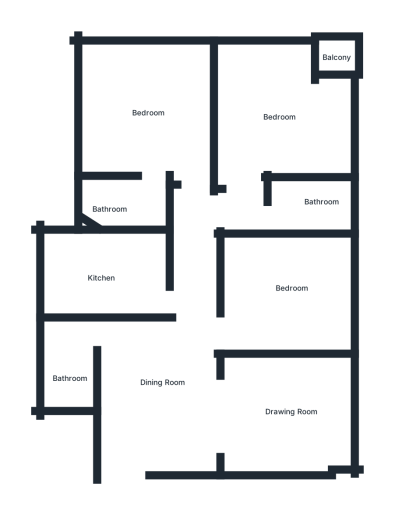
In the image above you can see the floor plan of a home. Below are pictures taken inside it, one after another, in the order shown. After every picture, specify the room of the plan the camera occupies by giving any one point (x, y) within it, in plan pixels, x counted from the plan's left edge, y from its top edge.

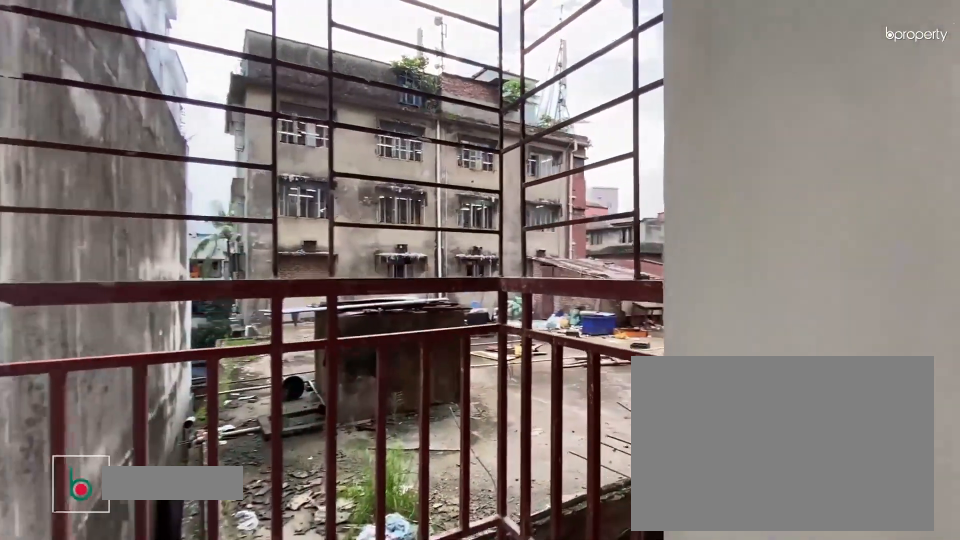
(336, 55)
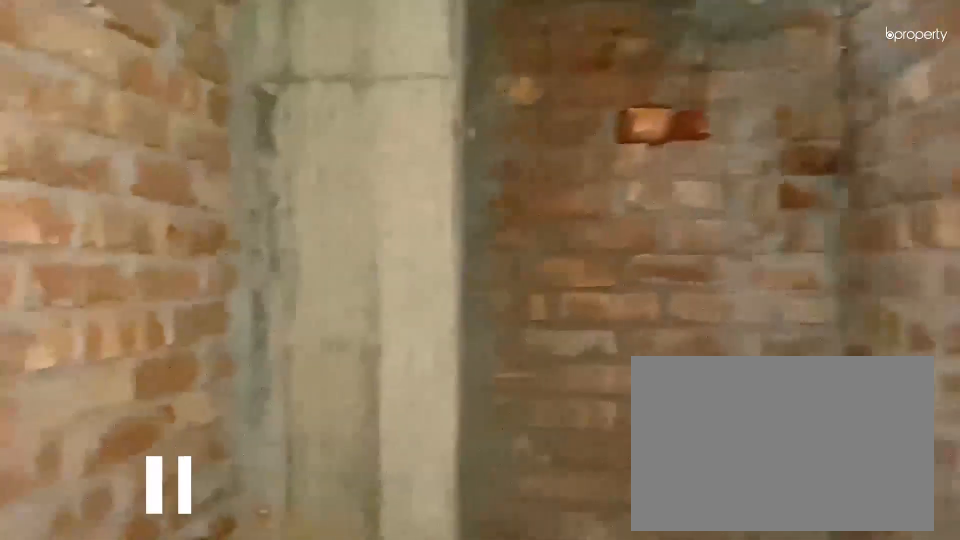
(307, 202)
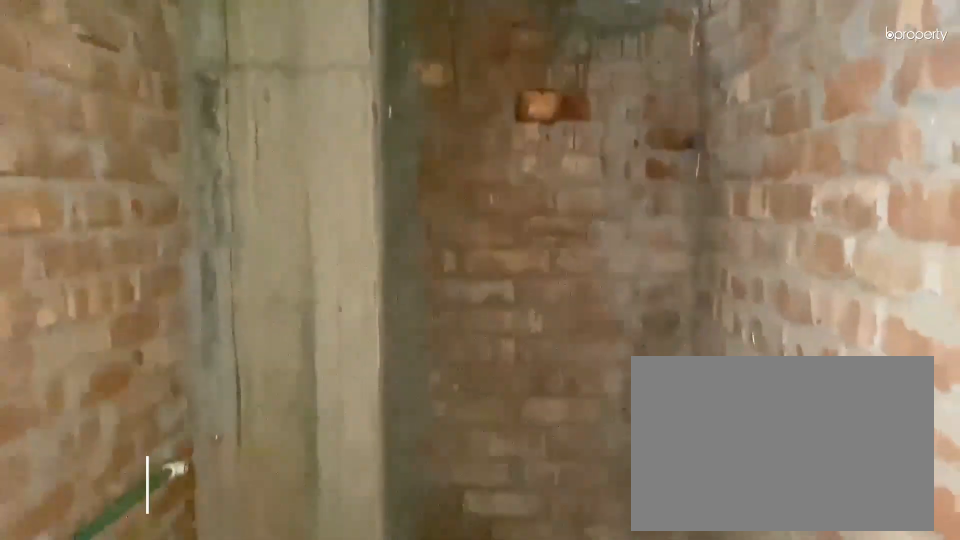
(307, 202)
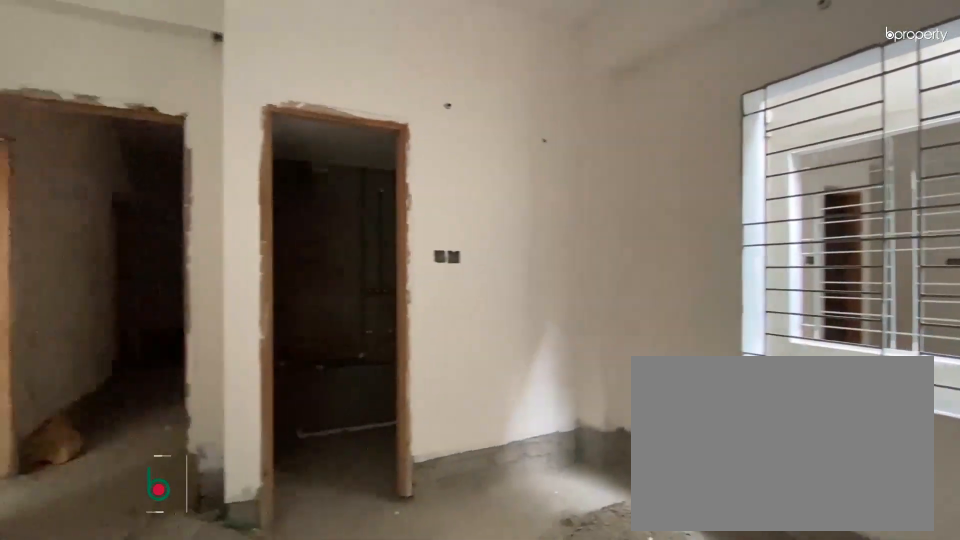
(147, 134)
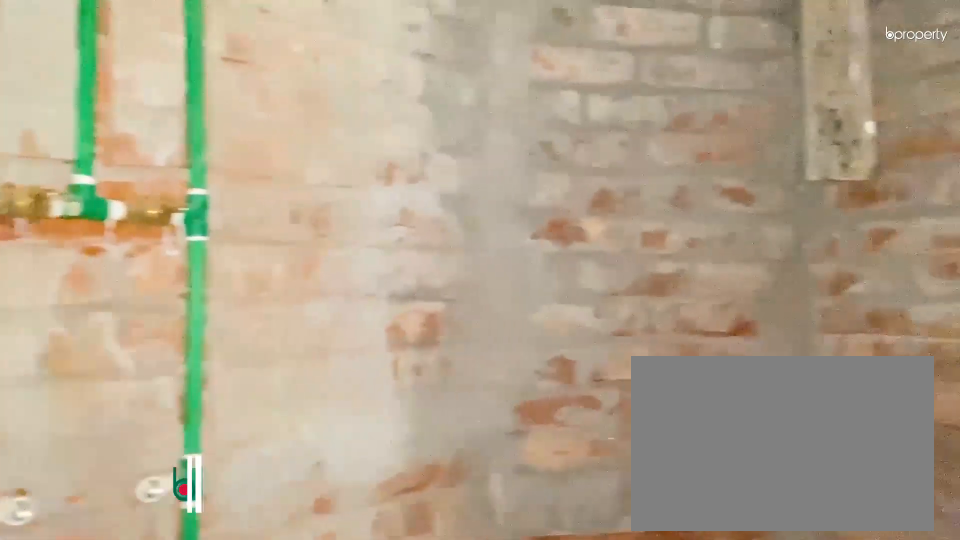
(120, 206)
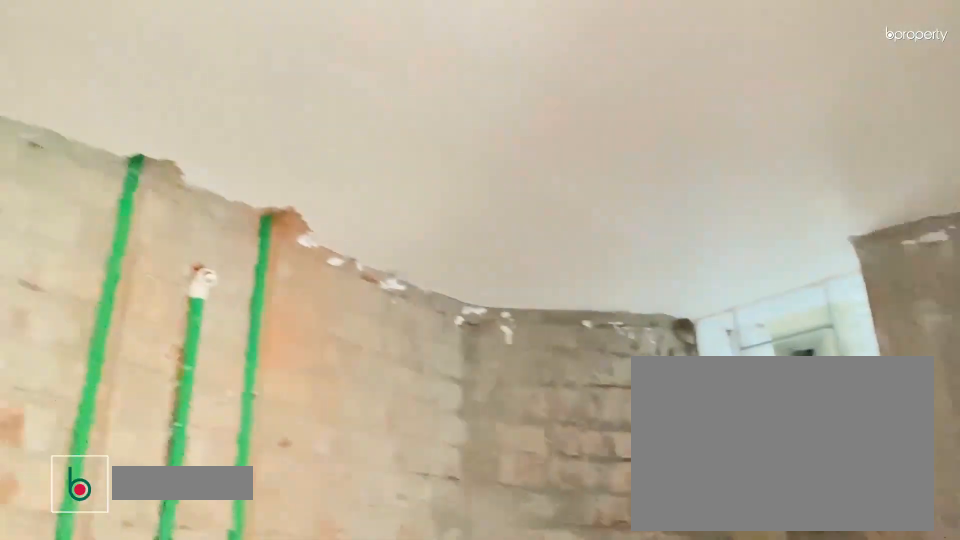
(120, 206)
